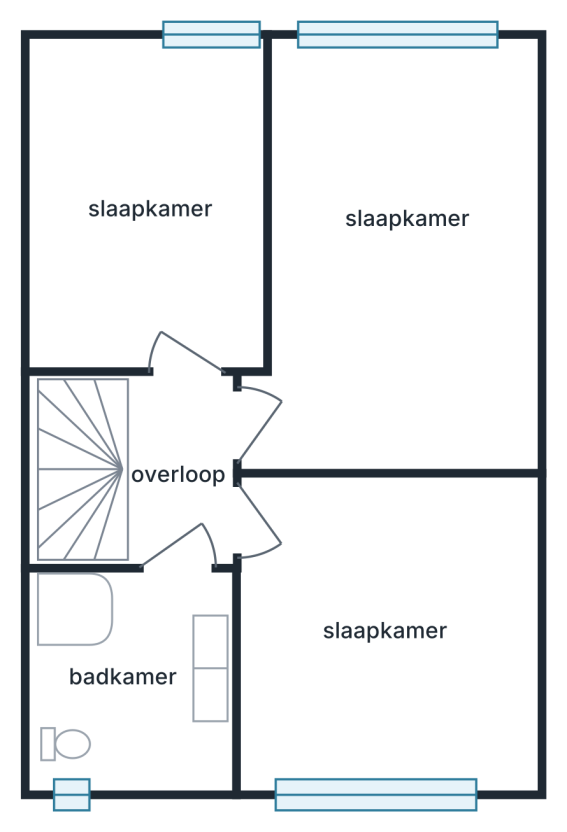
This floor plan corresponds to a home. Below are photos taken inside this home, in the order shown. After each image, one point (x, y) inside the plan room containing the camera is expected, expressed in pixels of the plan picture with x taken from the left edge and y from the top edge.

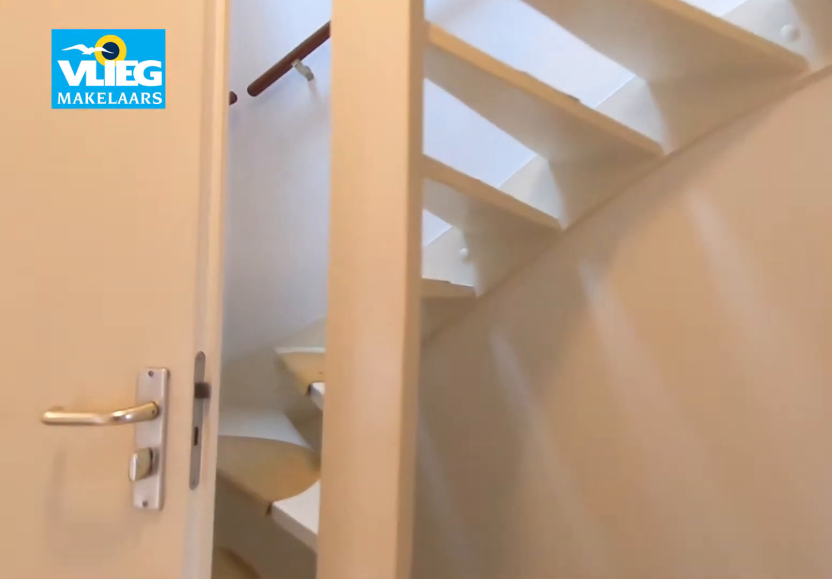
(177, 478)
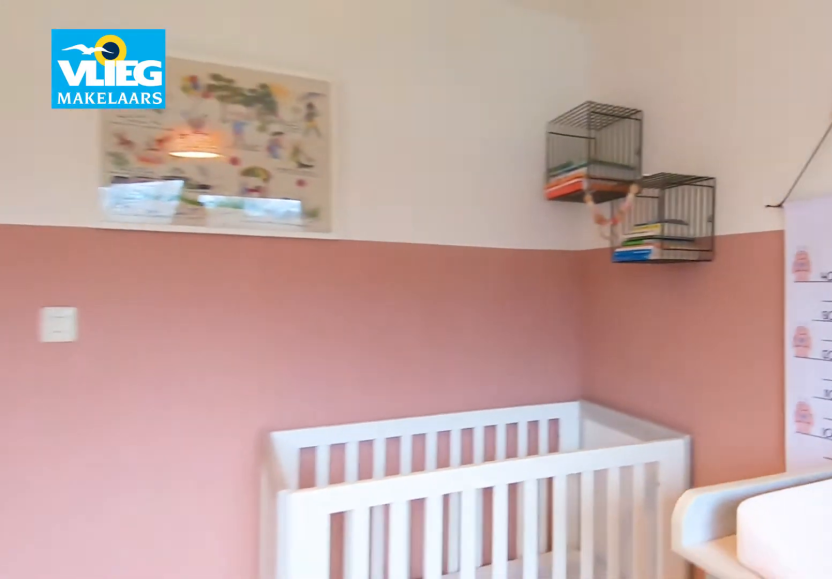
(384, 629)
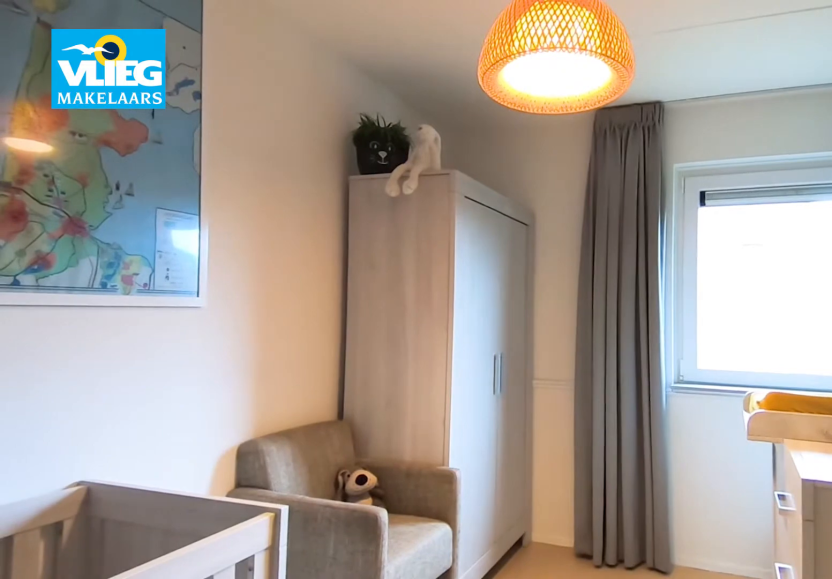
(137, 182)
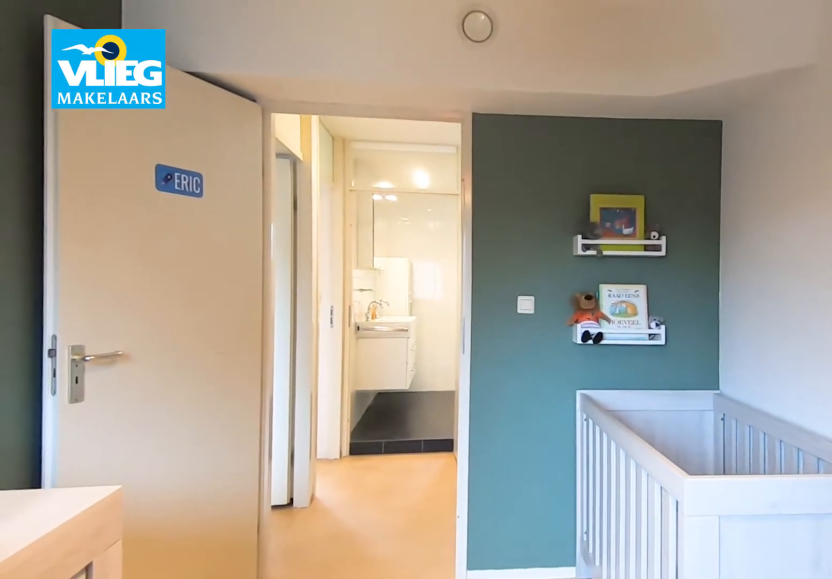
(137, 182)
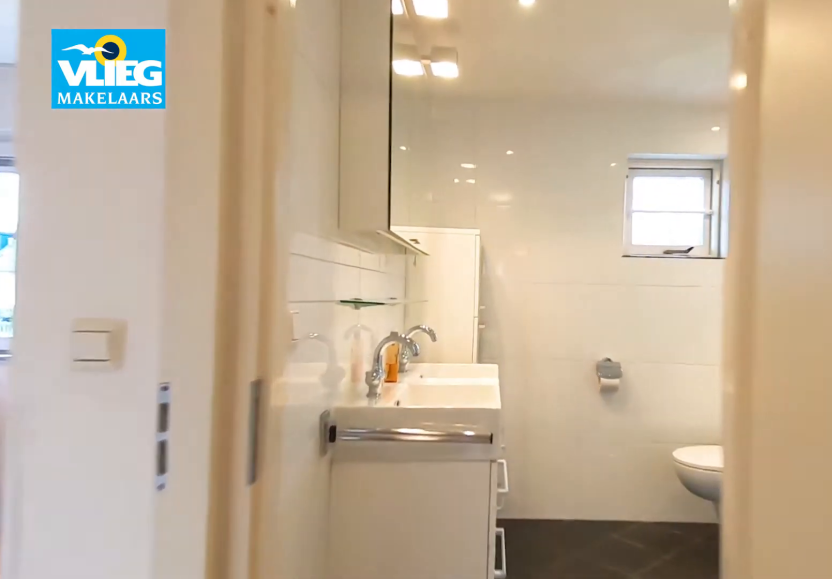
(177, 478)
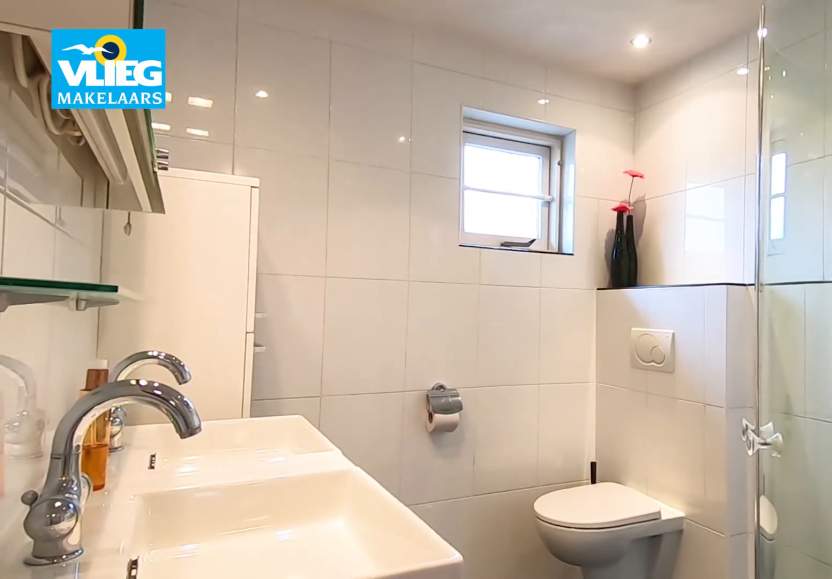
(135, 674)
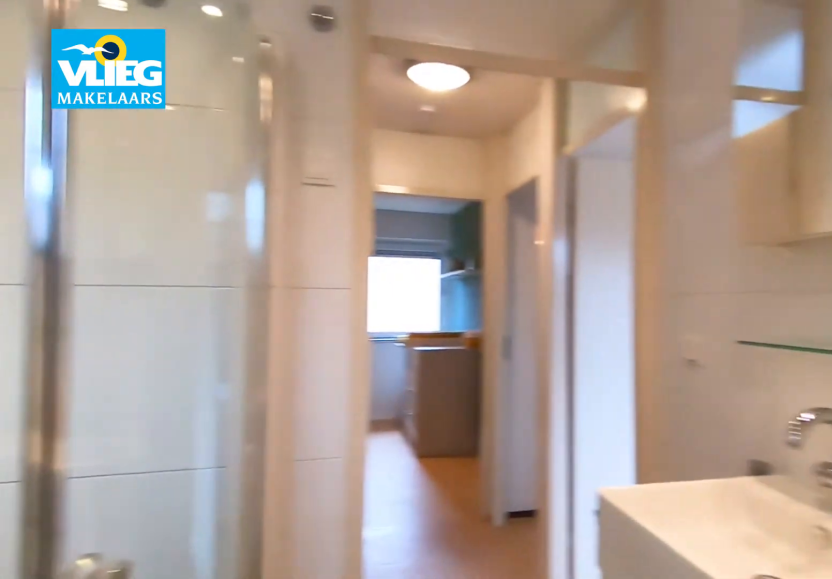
(135, 674)
